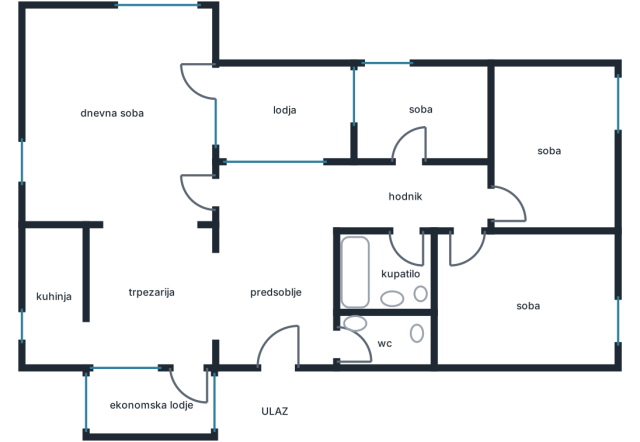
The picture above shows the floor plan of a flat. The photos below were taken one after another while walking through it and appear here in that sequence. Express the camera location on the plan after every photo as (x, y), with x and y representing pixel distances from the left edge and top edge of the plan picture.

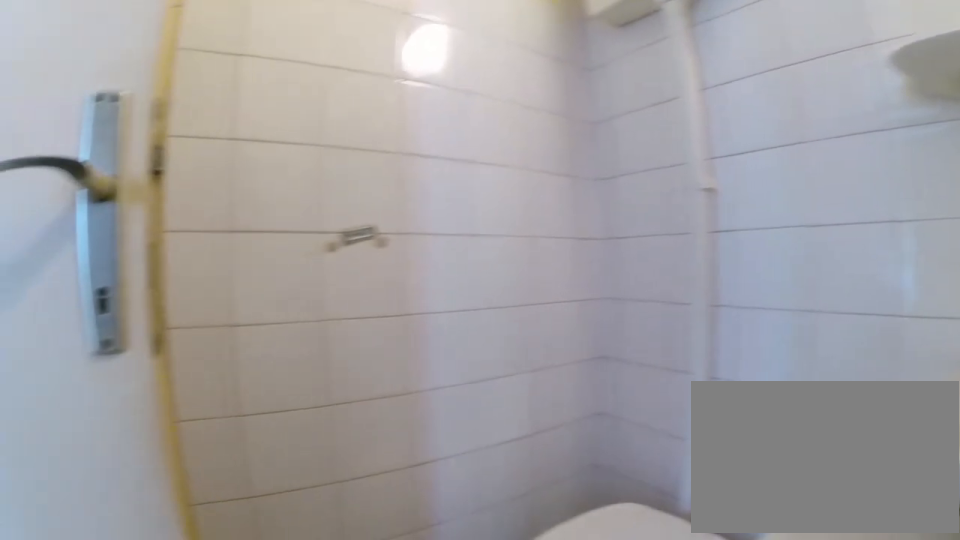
(360, 272)
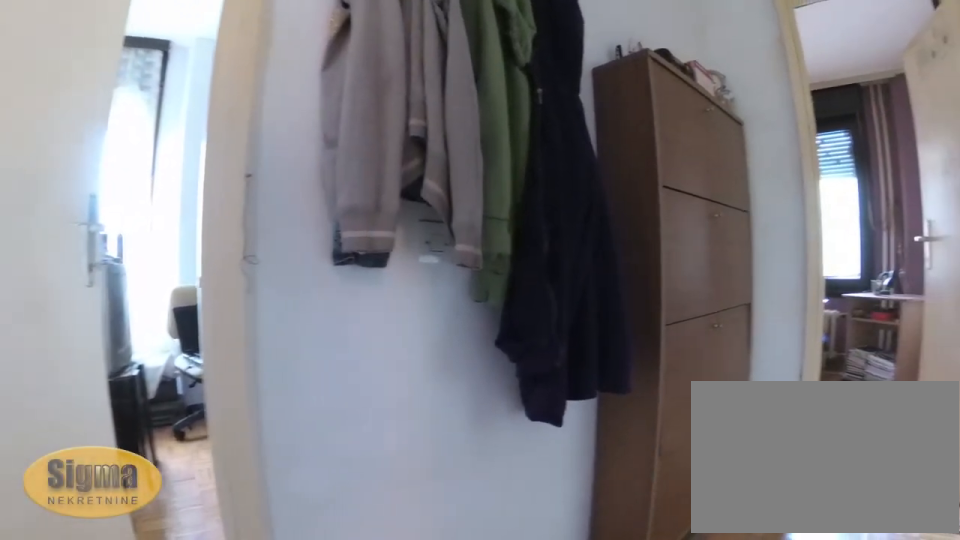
(389, 236)
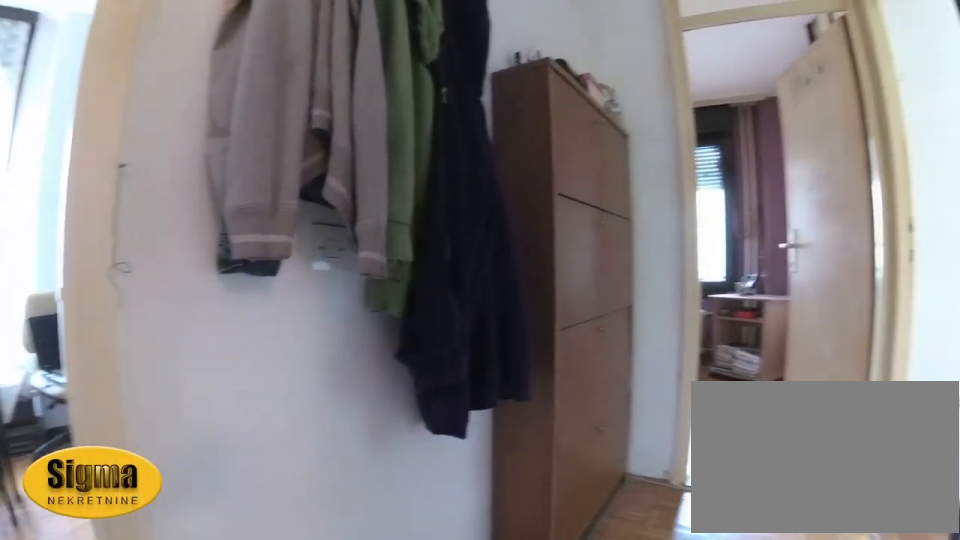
(386, 226)
